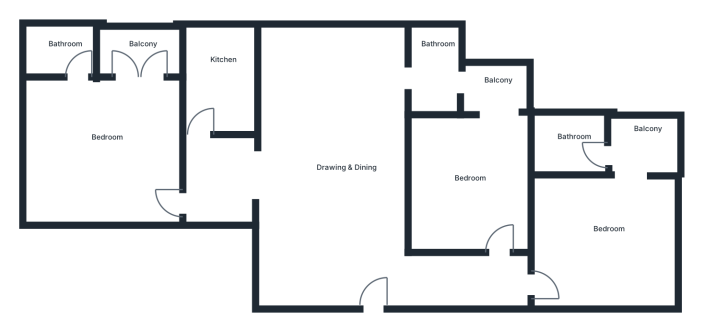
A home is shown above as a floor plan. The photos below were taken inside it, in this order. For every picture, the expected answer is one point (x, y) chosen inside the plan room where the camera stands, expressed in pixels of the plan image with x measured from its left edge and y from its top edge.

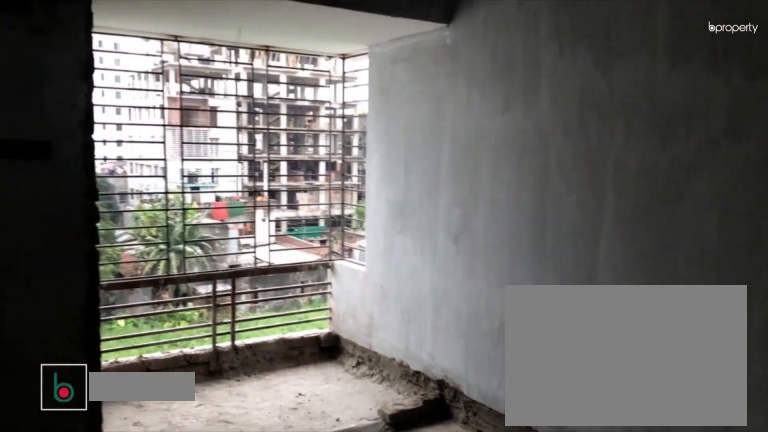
(458, 181)
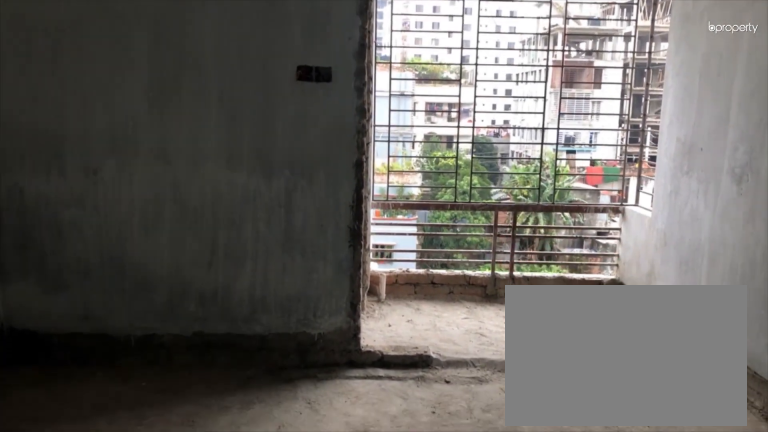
(458, 181)
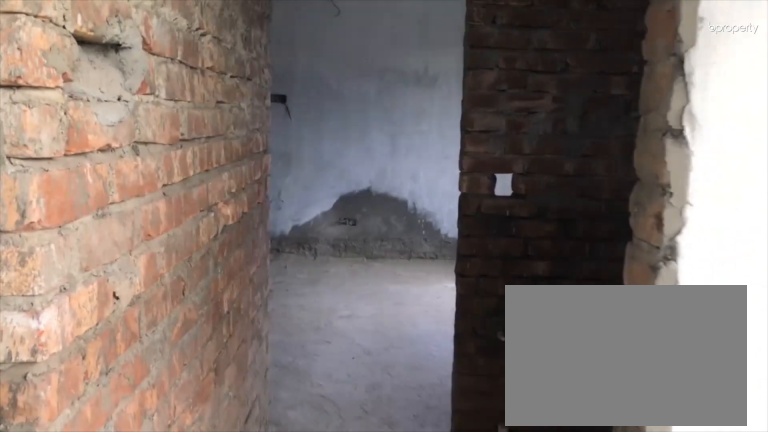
(442, 78)
